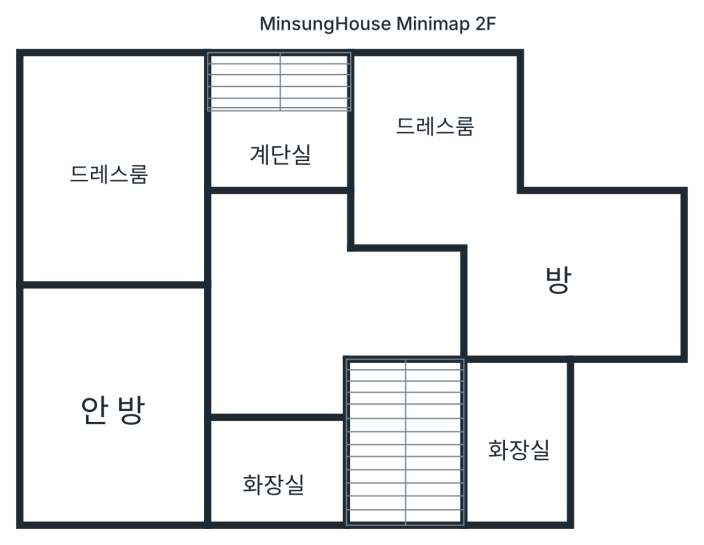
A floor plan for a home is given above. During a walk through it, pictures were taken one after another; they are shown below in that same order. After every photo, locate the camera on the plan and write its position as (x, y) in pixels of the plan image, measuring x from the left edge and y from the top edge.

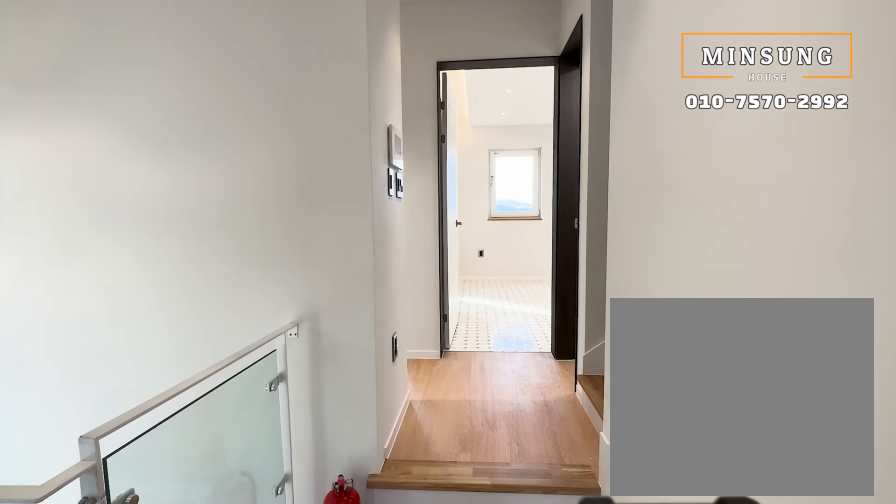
(380, 307)
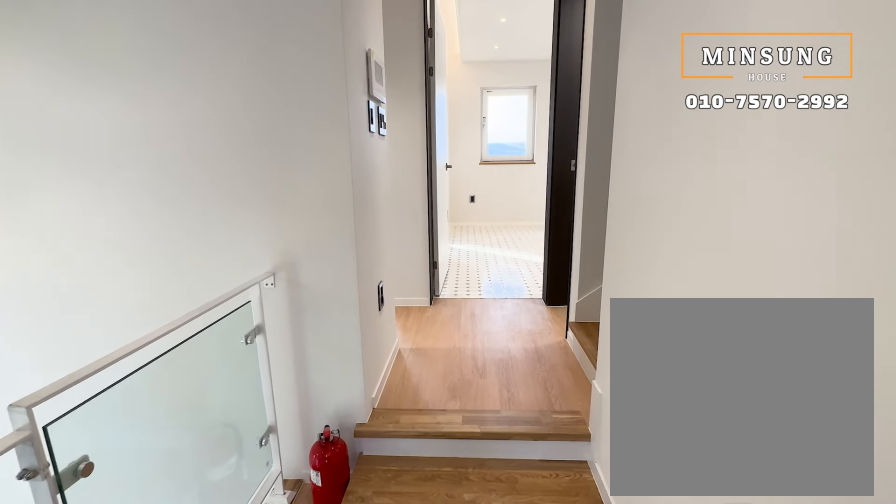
(334, 304)
